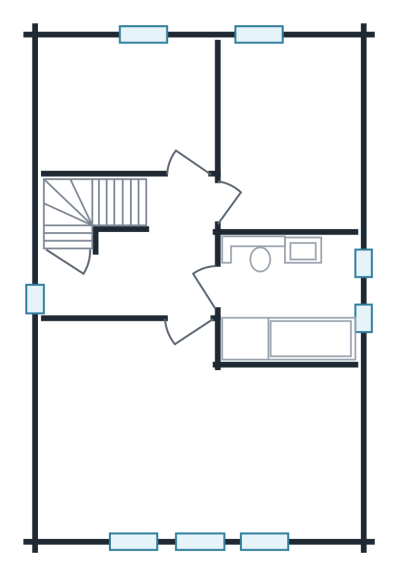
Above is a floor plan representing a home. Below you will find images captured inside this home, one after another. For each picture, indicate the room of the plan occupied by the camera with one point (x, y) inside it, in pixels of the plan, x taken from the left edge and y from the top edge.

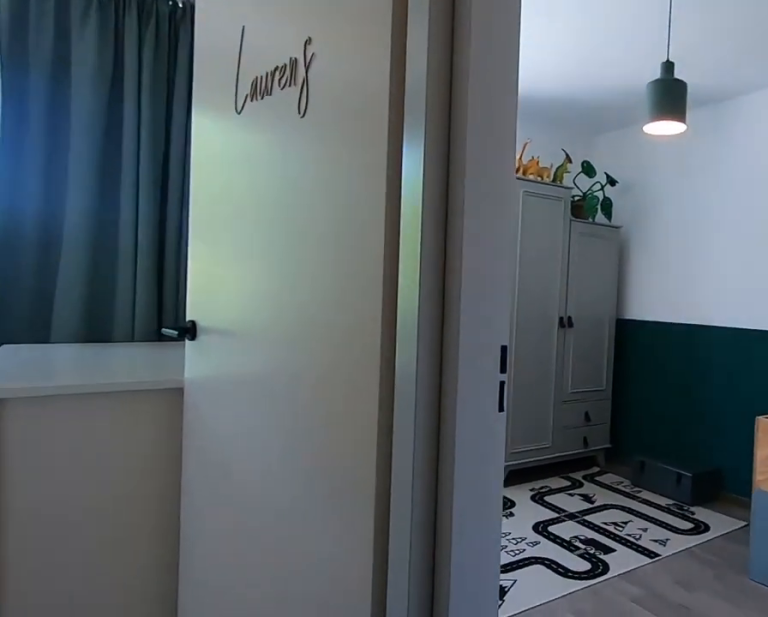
(143, 260)
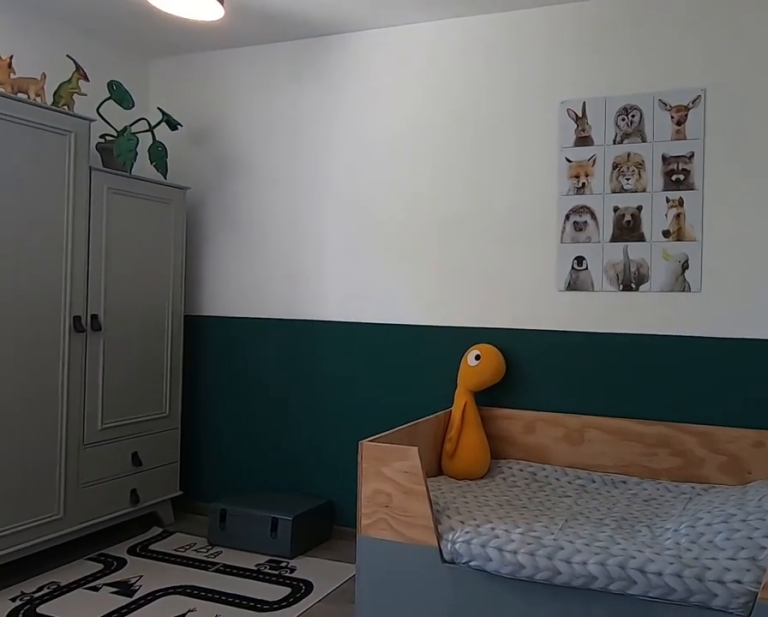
(287, 135)
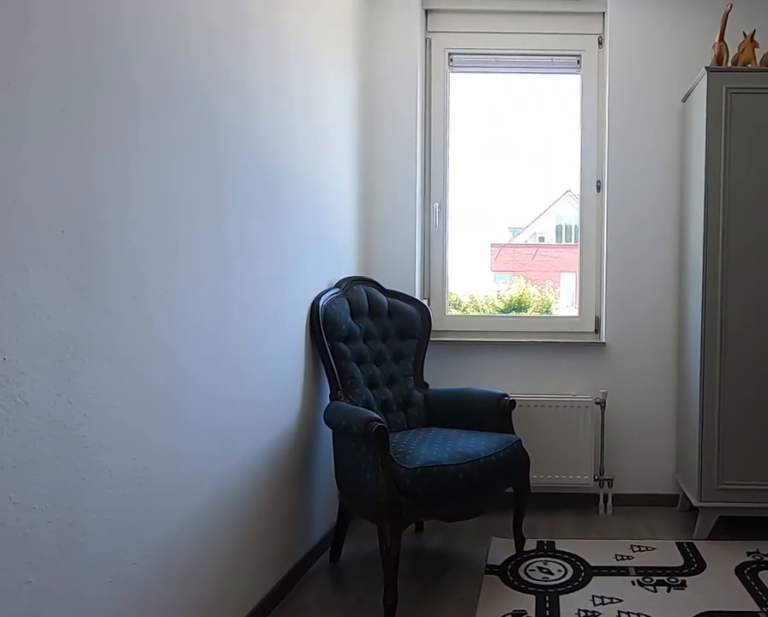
(287, 135)
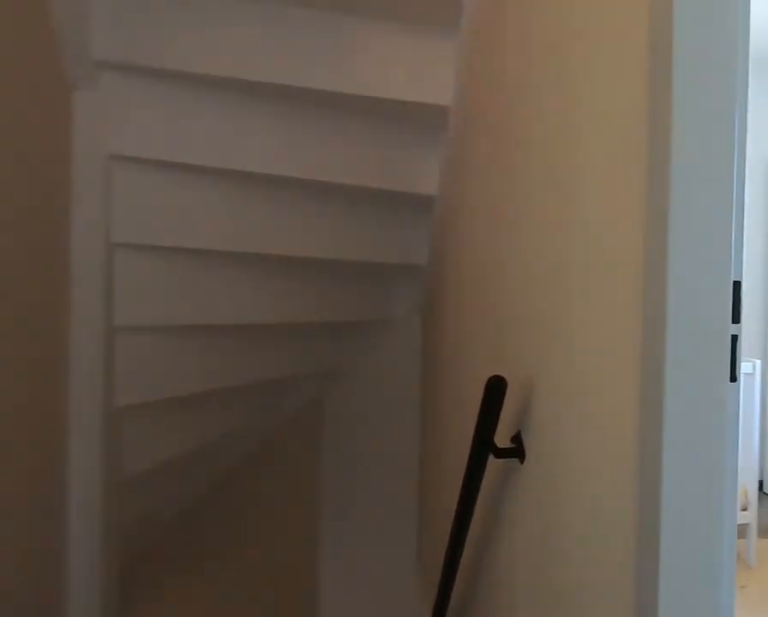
(143, 260)
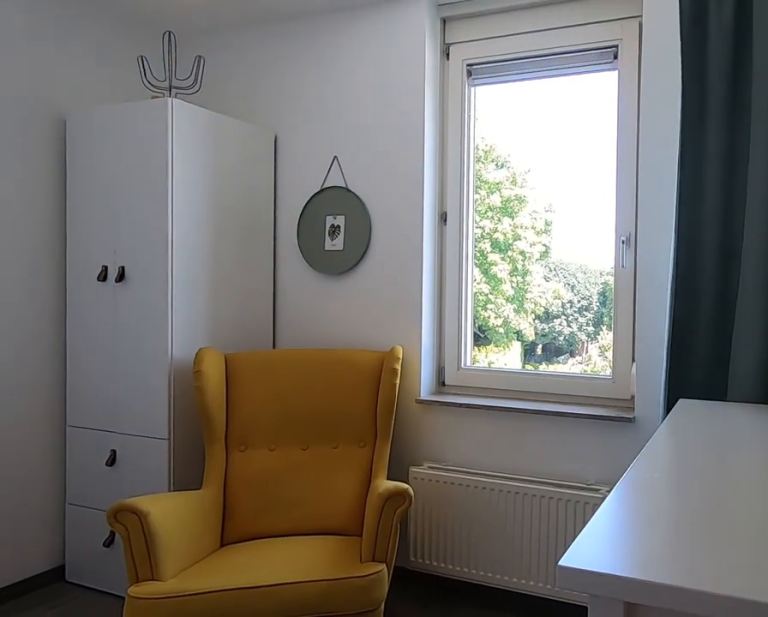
(129, 107)
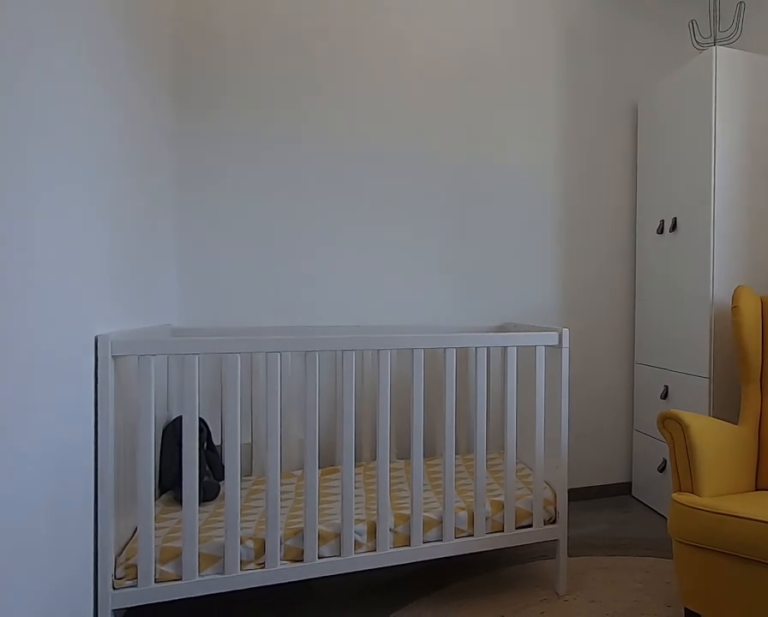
(129, 107)
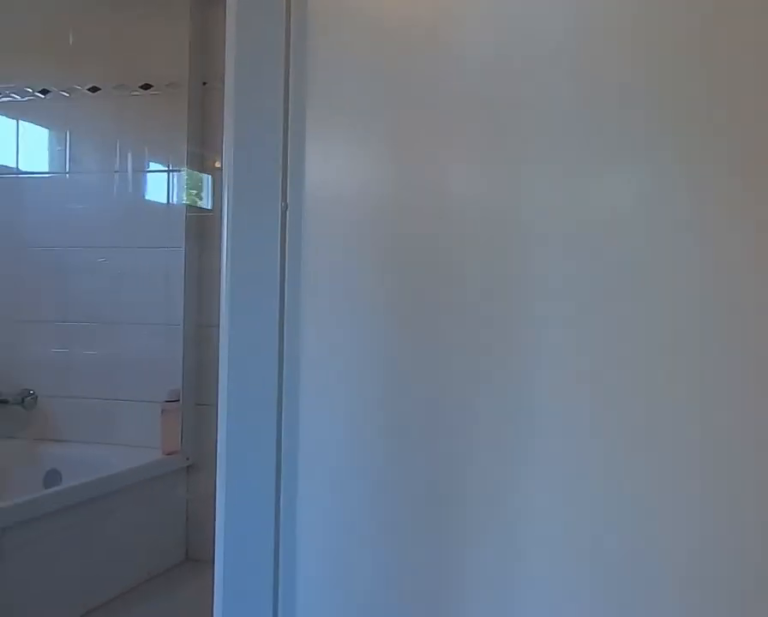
(143, 260)
